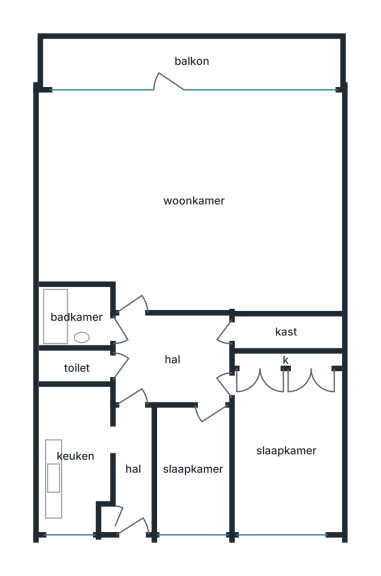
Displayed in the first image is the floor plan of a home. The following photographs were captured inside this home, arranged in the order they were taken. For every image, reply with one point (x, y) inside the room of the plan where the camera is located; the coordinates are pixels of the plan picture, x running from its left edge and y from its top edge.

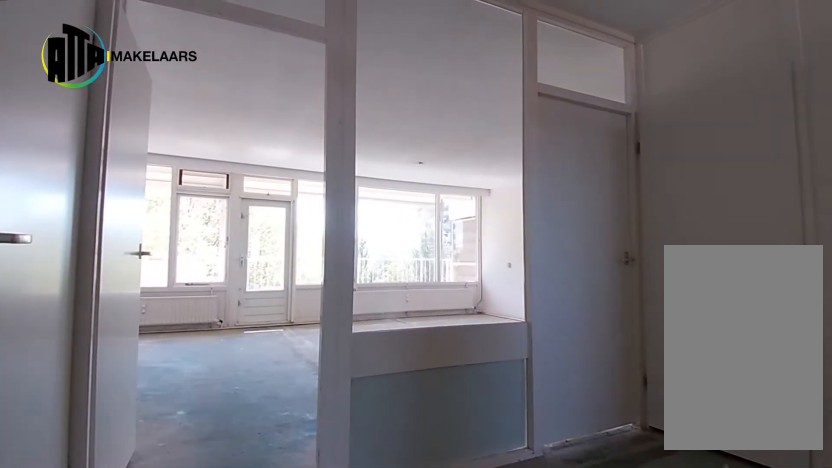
(173, 358)
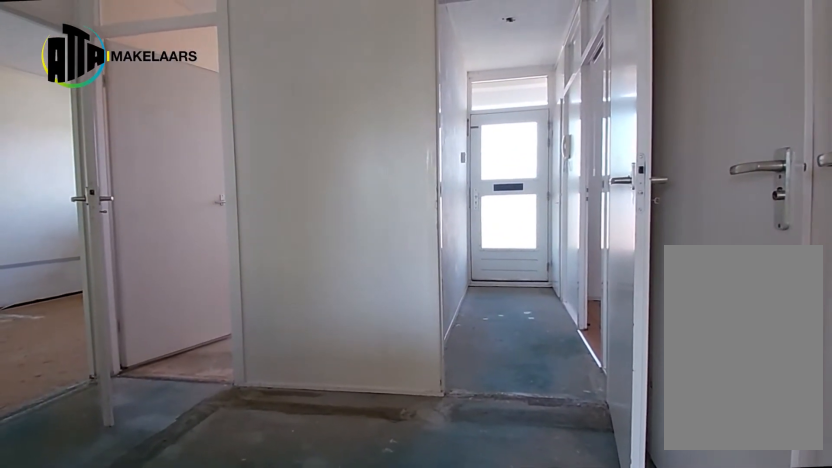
(173, 358)
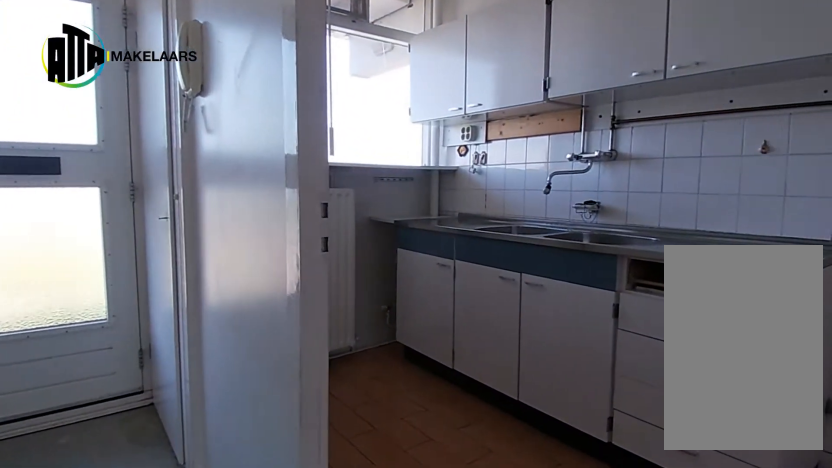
(133, 467)
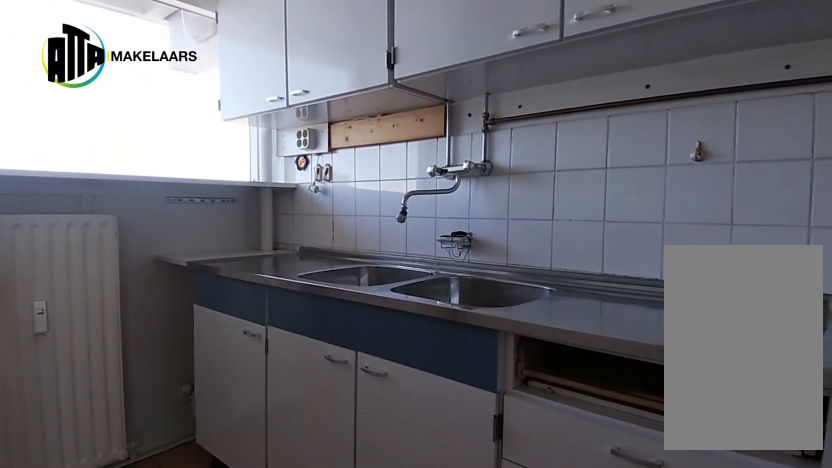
(75, 455)
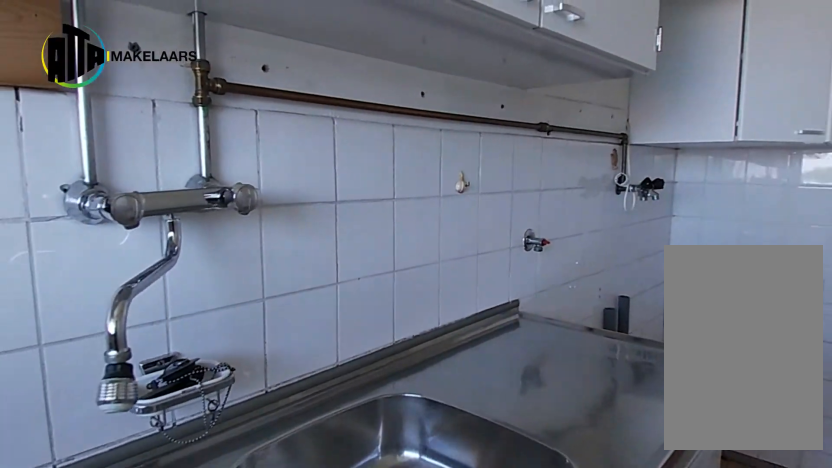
(75, 455)
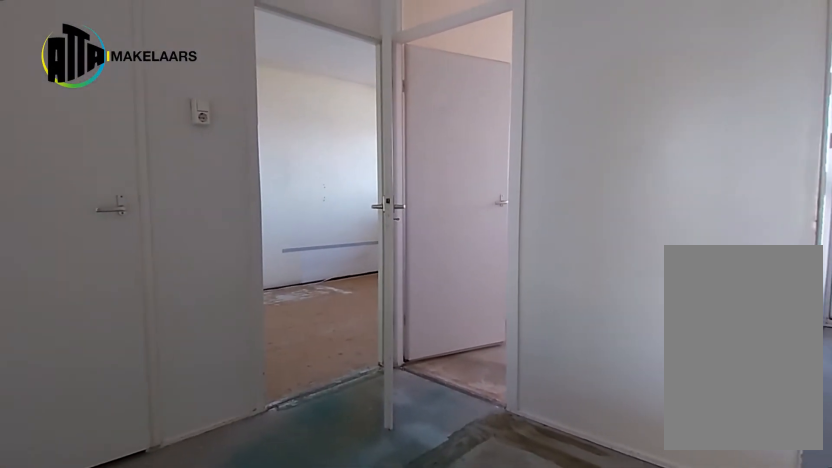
(173, 358)
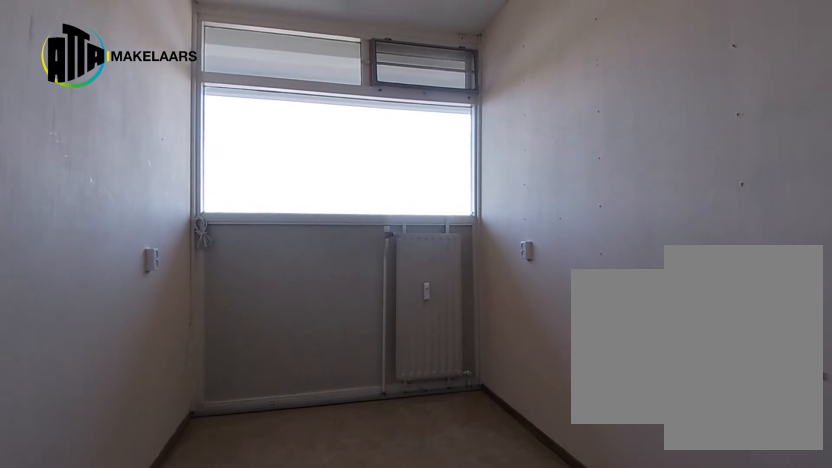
(192, 468)
